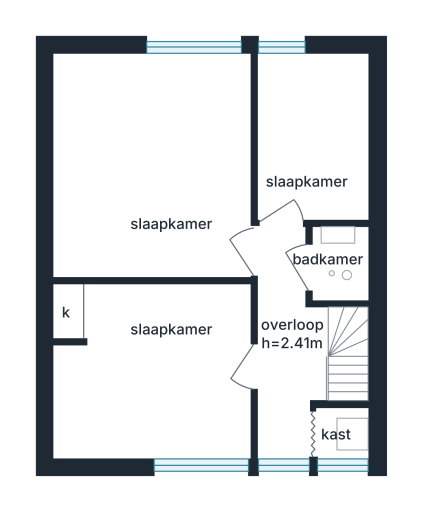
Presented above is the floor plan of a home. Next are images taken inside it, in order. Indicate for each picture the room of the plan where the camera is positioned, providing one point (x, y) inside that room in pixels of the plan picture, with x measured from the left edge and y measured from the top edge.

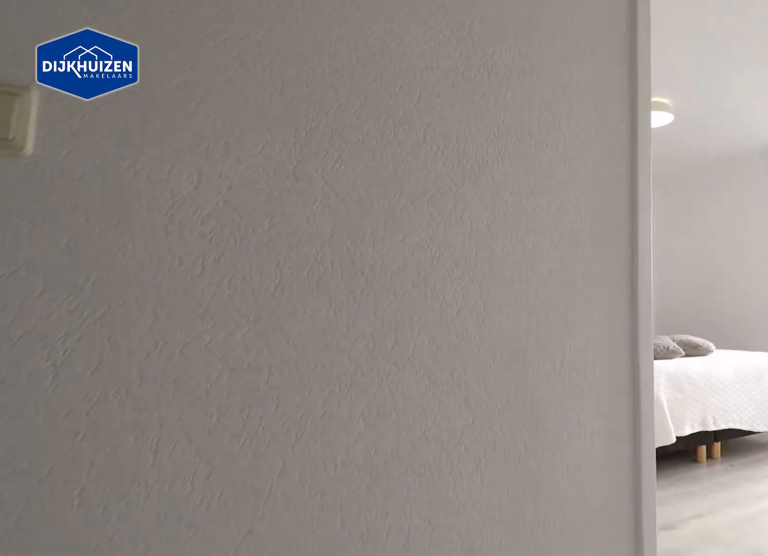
(286, 344)
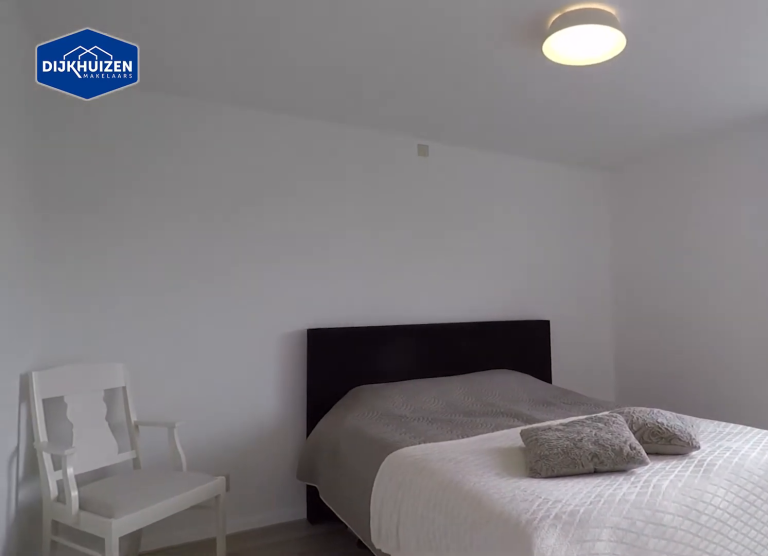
(182, 266)
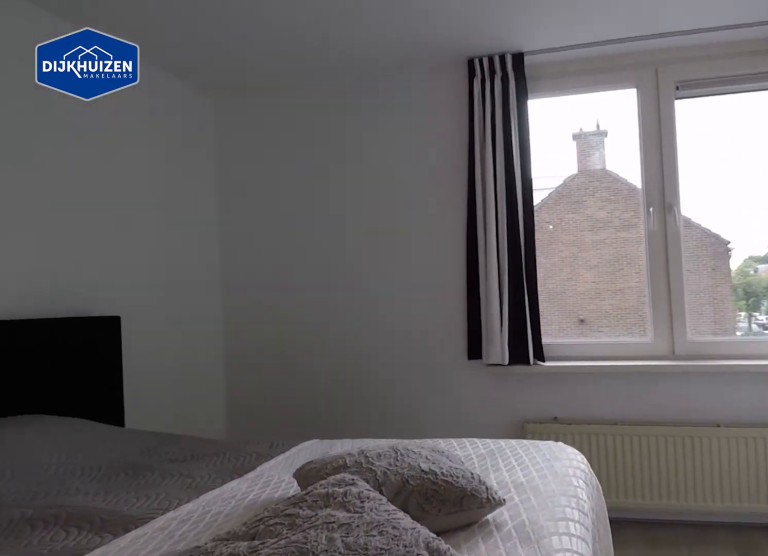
(182, 266)
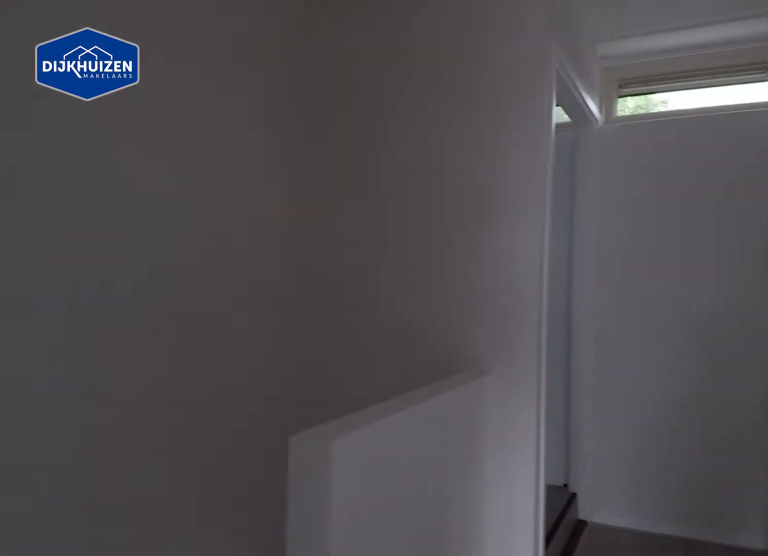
(286, 344)
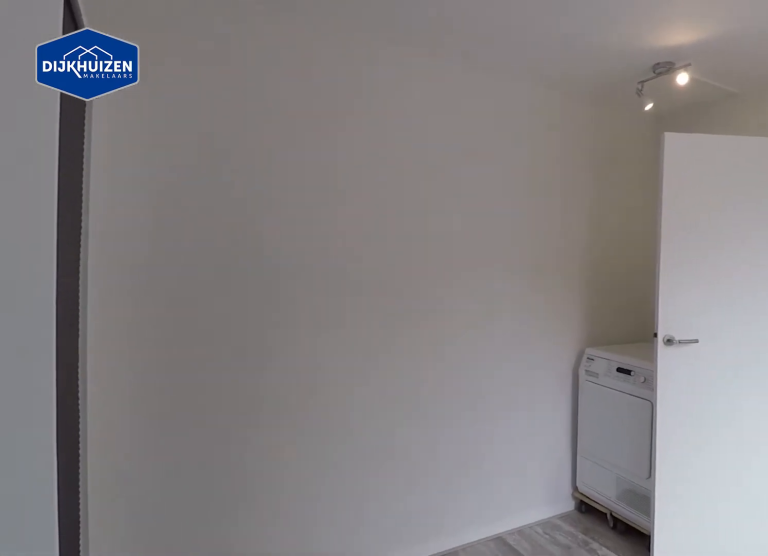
(180, 290)
